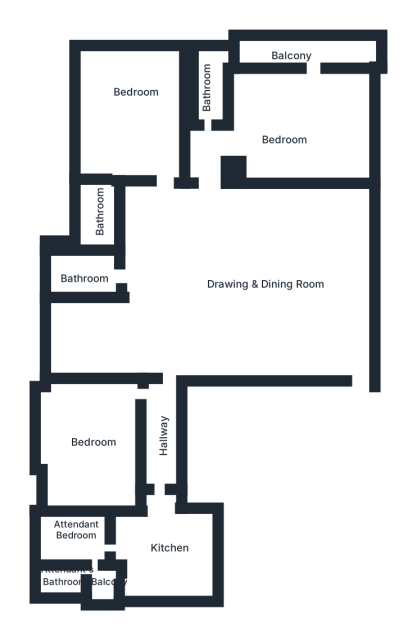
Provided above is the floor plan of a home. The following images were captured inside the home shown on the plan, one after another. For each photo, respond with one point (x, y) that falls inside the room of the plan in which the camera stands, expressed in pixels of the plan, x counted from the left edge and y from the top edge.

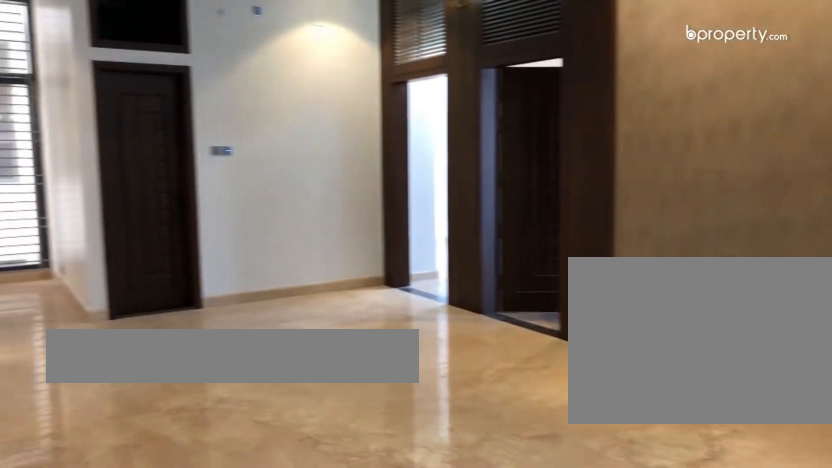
(312, 309)
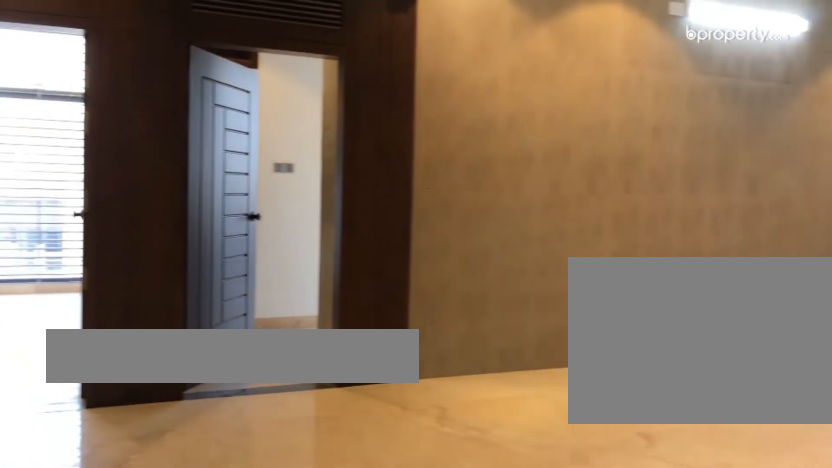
(228, 282)
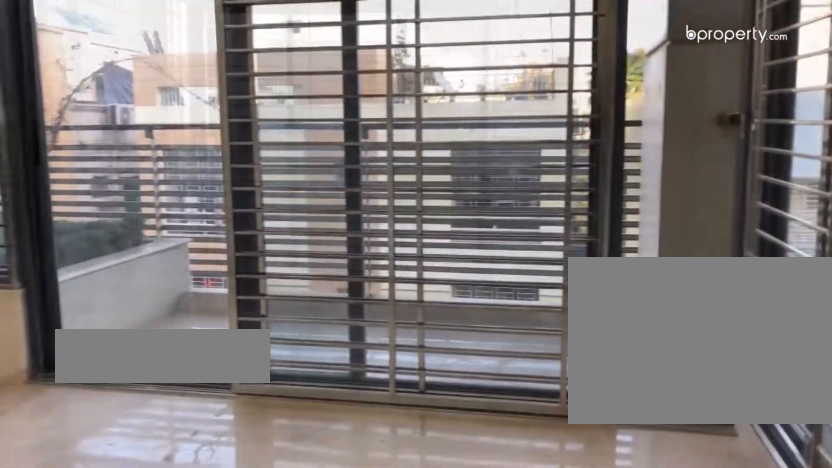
(300, 122)
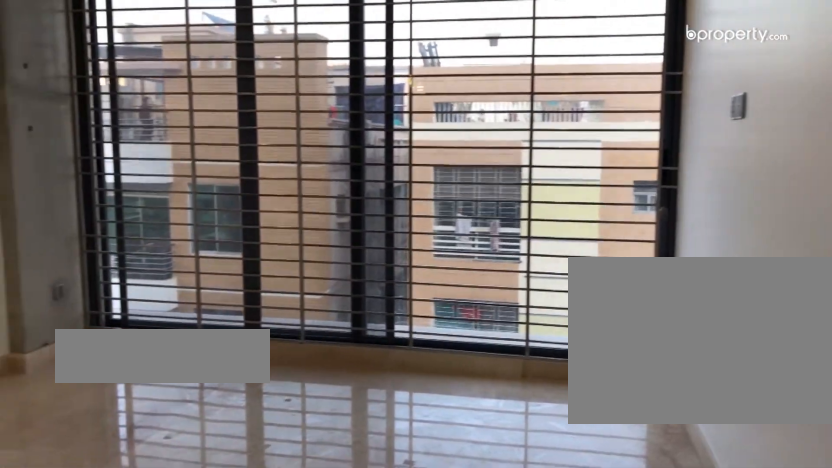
(131, 117)
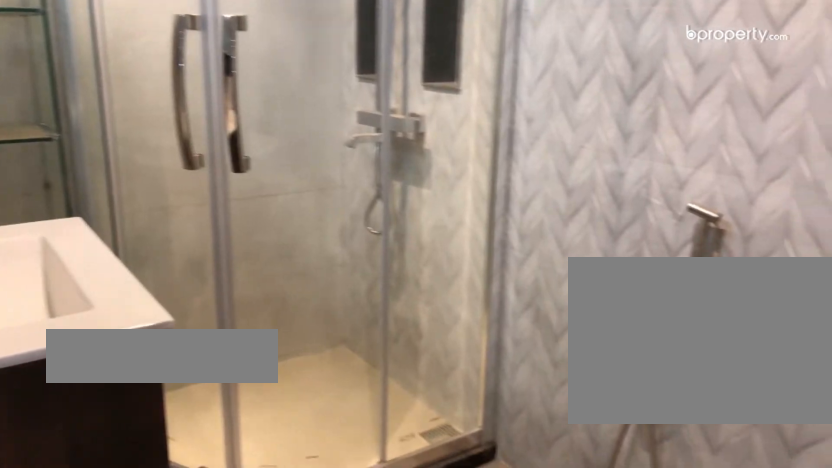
(87, 268)
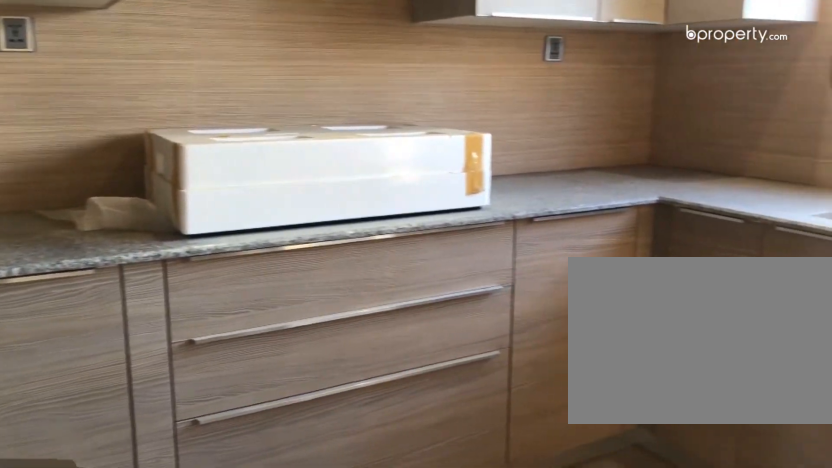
(162, 546)
